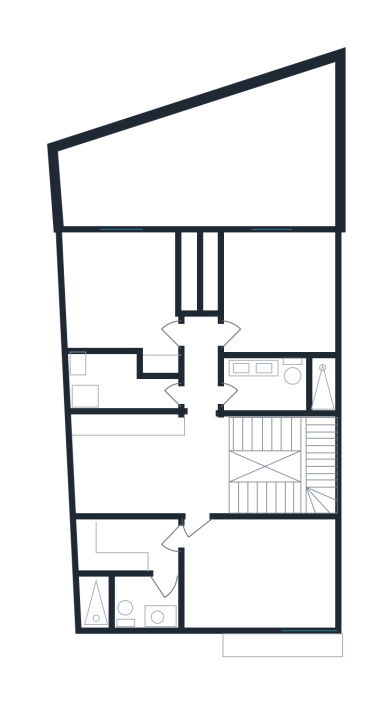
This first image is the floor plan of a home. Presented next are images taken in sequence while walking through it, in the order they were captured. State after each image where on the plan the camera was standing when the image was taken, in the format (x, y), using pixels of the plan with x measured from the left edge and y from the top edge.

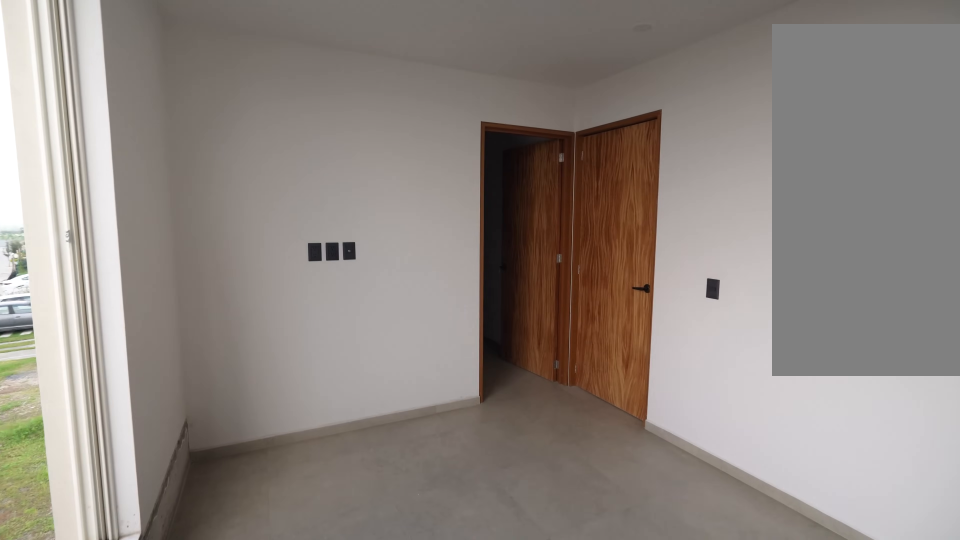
(310, 608)
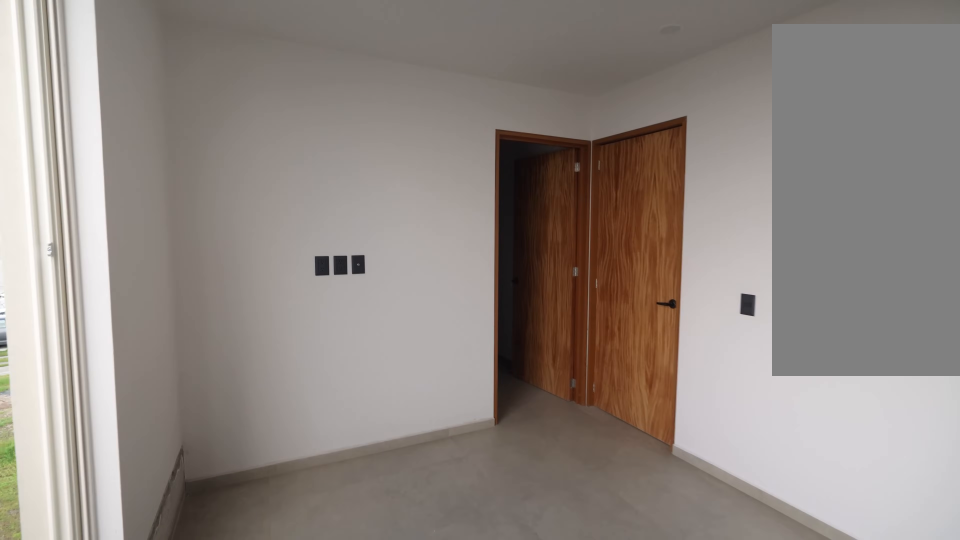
(304, 608)
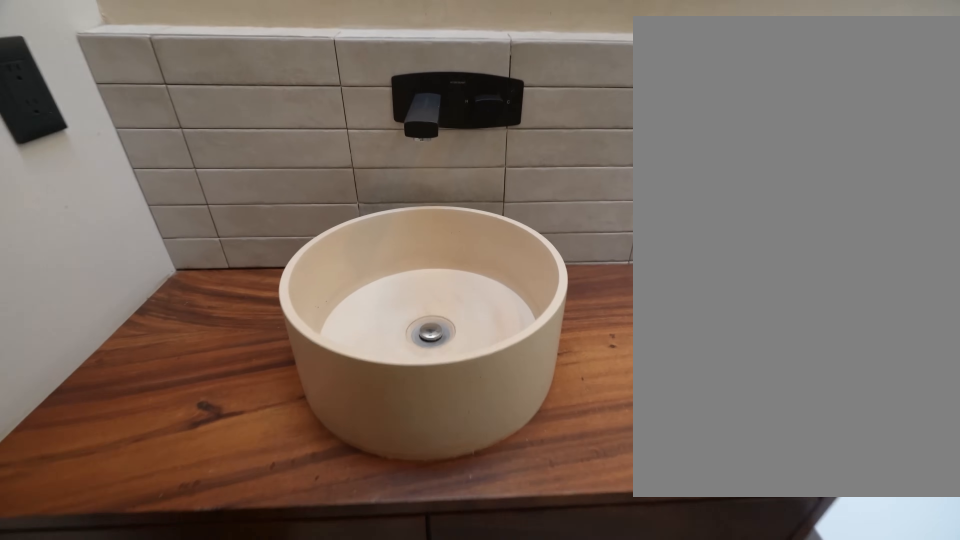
(152, 593)
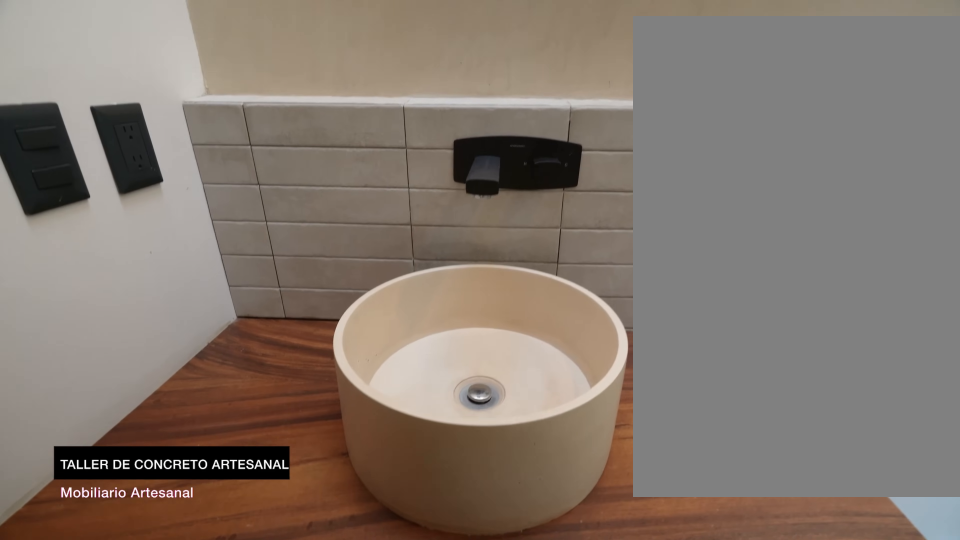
(152, 593)
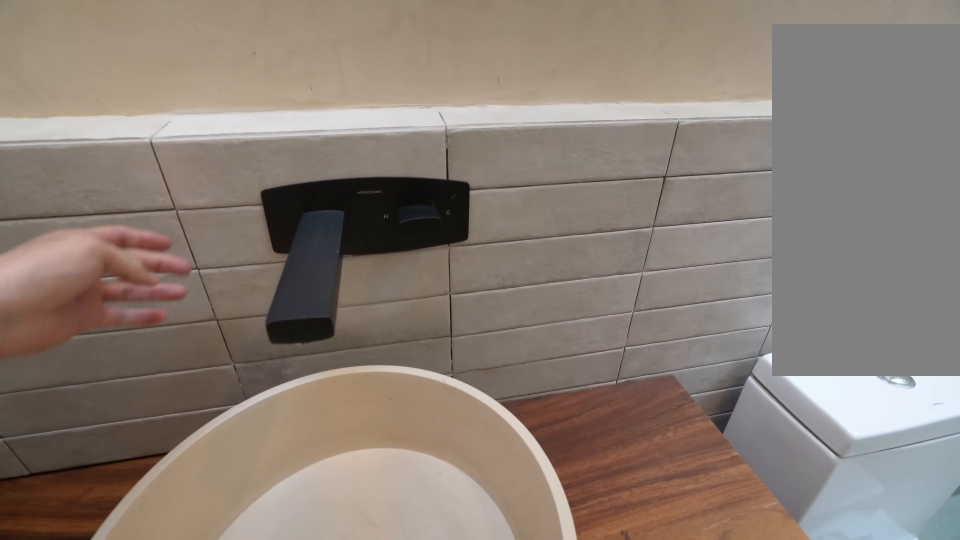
(153, 594)
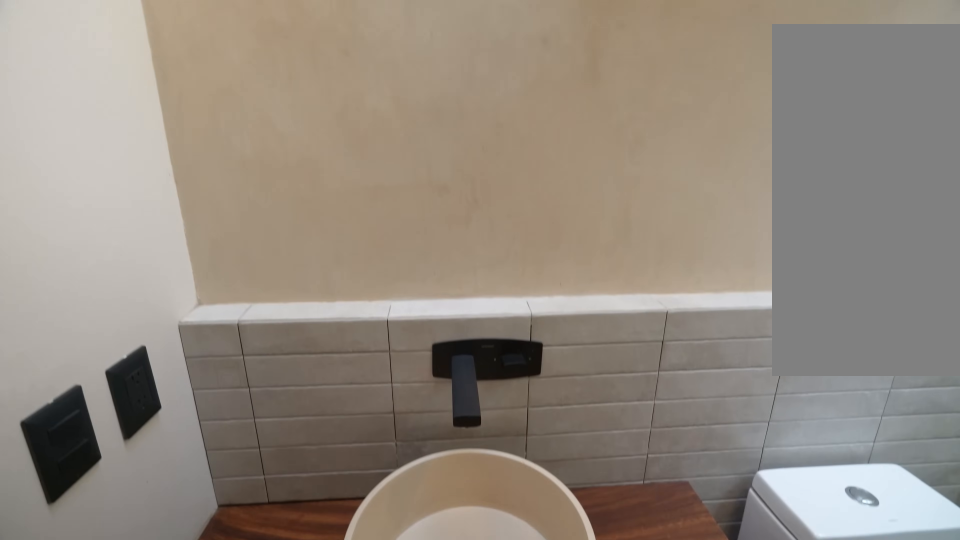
(152, 591)
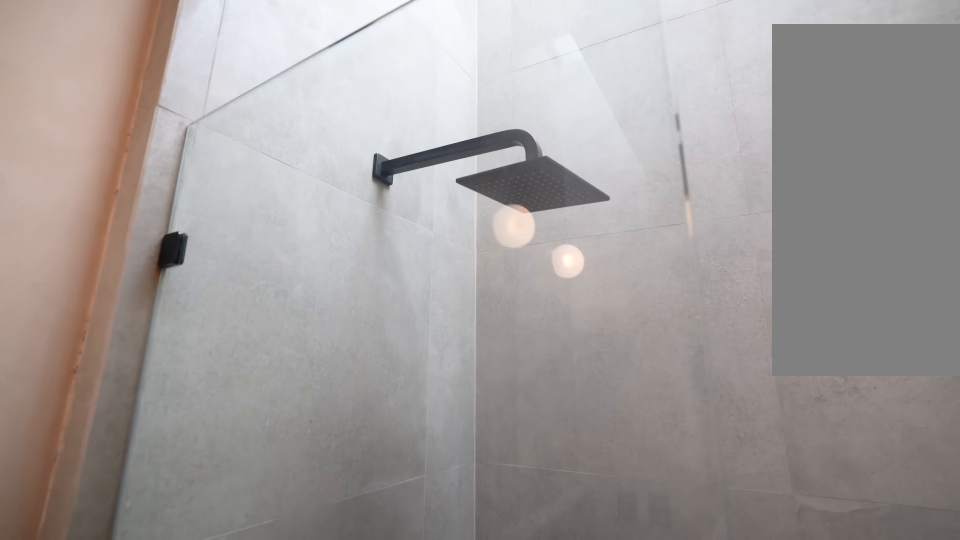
(106, 606)
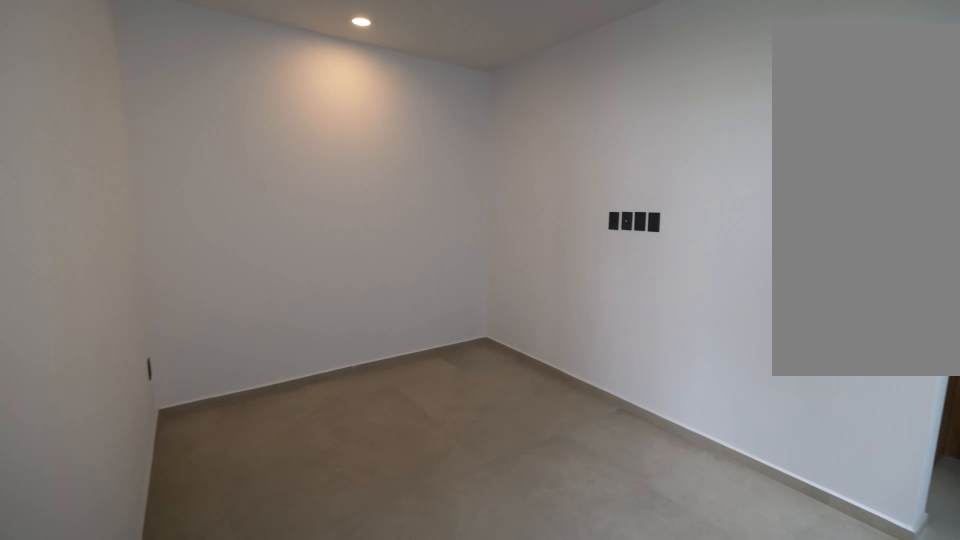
(197, 484)
